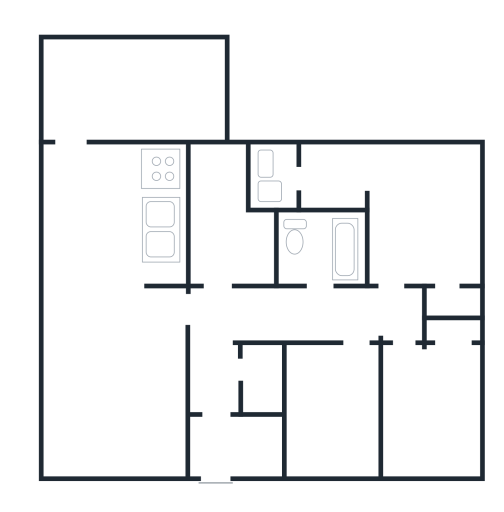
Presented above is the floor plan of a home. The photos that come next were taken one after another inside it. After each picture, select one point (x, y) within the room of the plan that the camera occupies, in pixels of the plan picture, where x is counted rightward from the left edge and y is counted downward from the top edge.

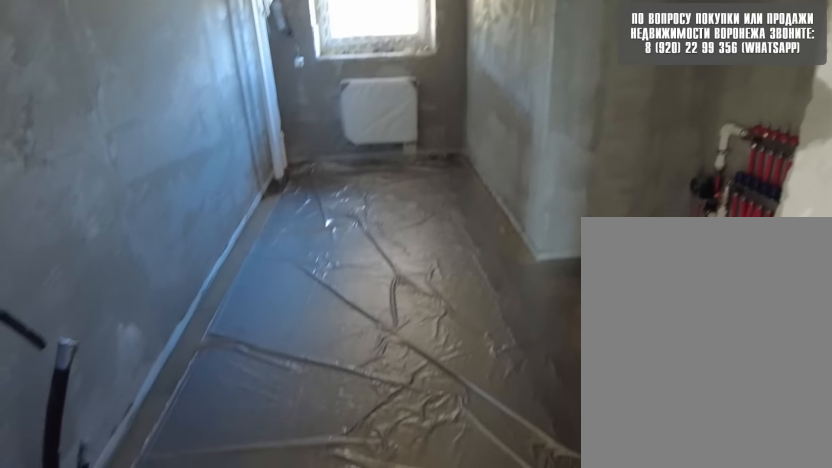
(233, 266)
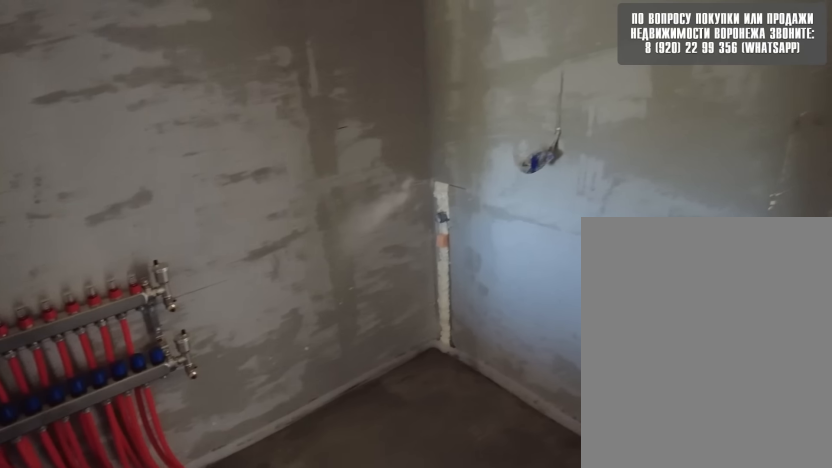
(236, 256)
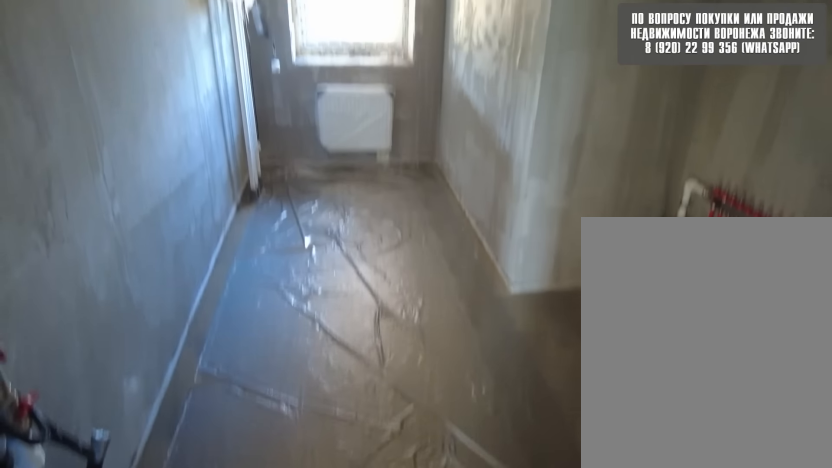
(236, 250)
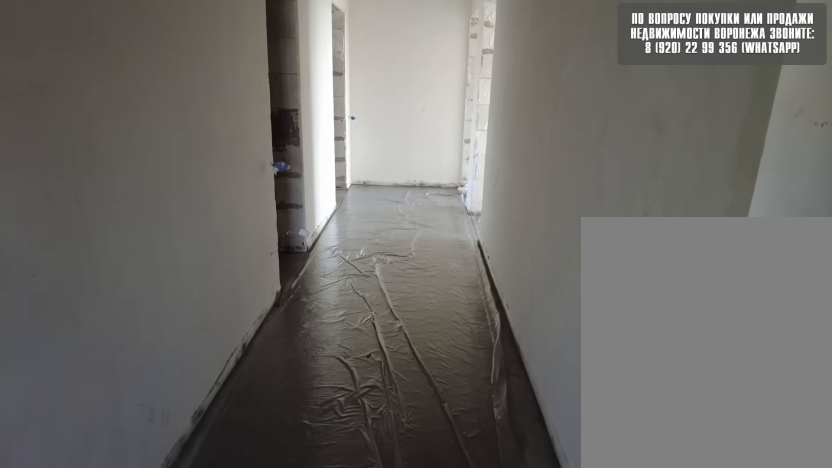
(225, 331)
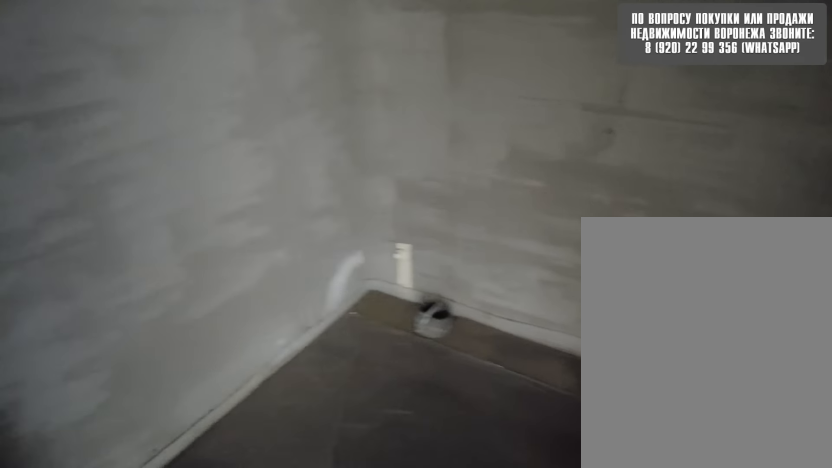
(334, 331)
